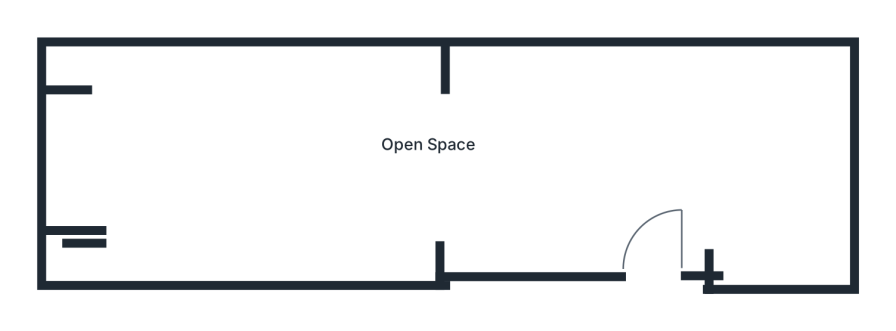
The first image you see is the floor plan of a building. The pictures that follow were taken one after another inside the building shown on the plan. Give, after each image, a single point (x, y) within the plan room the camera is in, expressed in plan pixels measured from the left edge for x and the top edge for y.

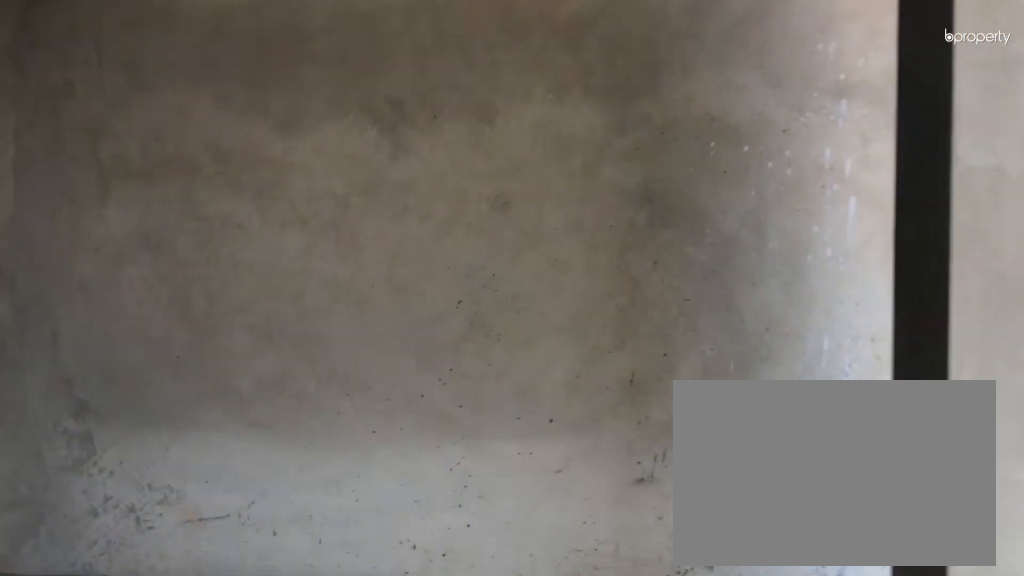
(654, 243)
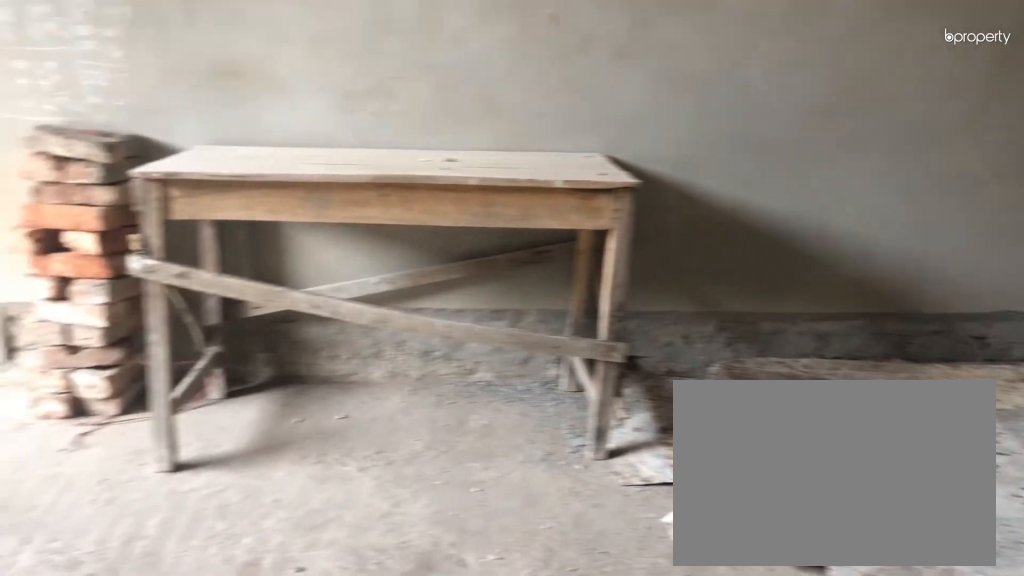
(433, 158)
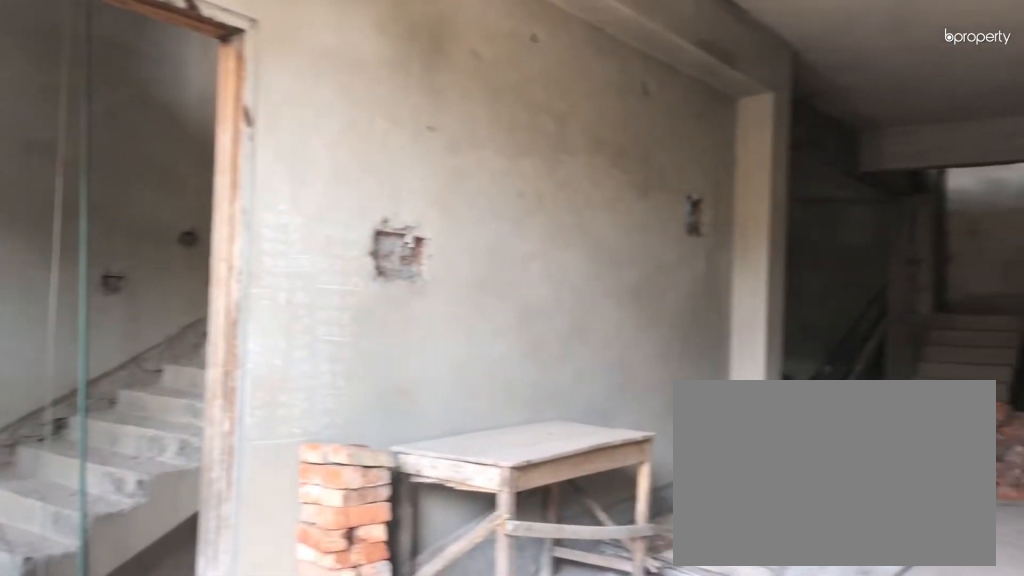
(433, 157)
